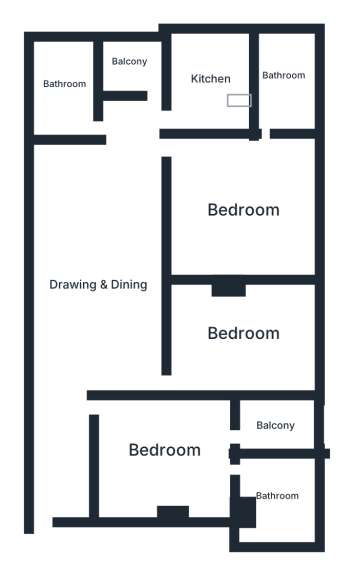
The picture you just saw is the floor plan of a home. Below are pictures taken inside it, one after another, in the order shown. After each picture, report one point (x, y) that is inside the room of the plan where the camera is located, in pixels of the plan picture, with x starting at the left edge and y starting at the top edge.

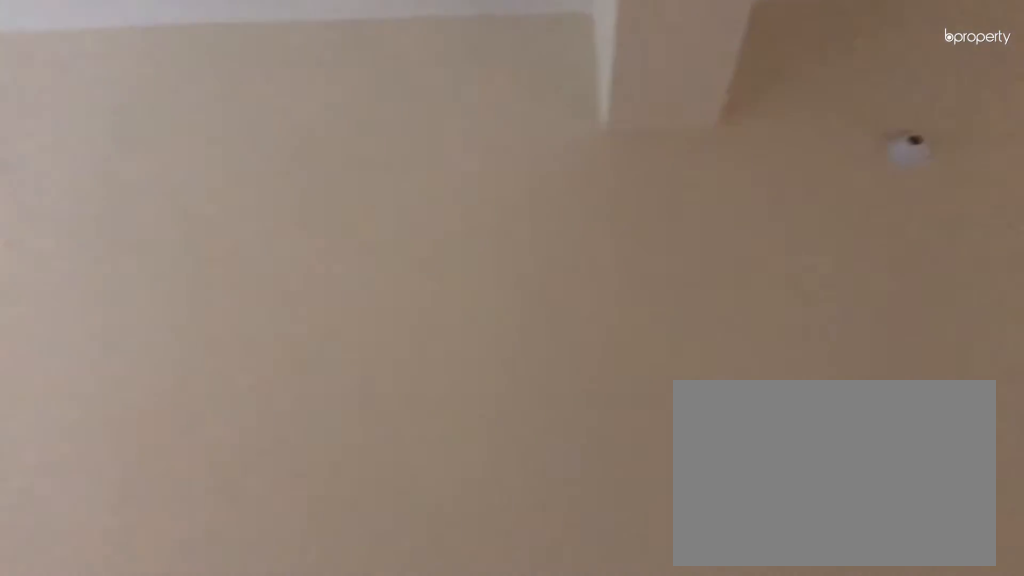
(98, 281)
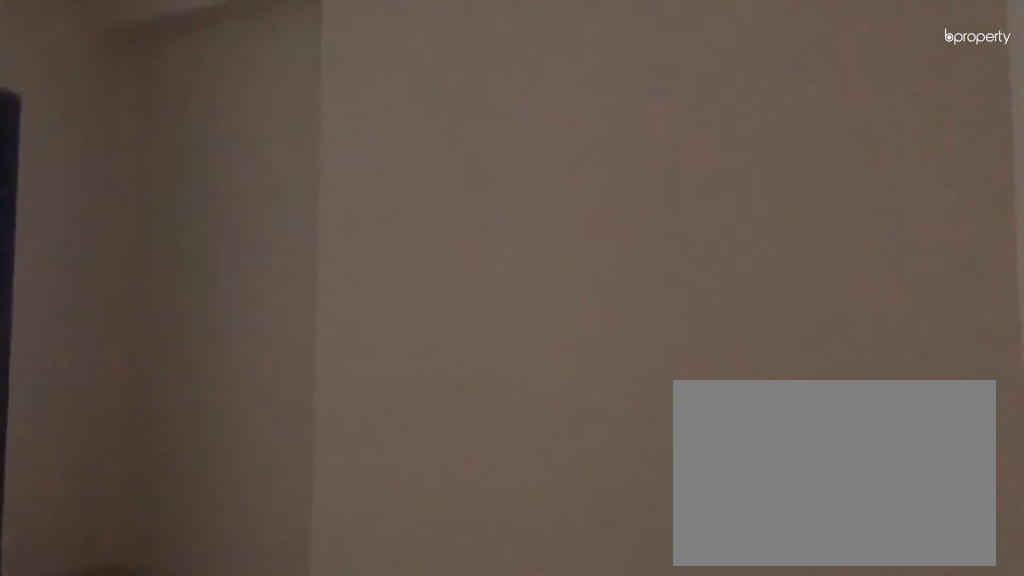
(164, 452)
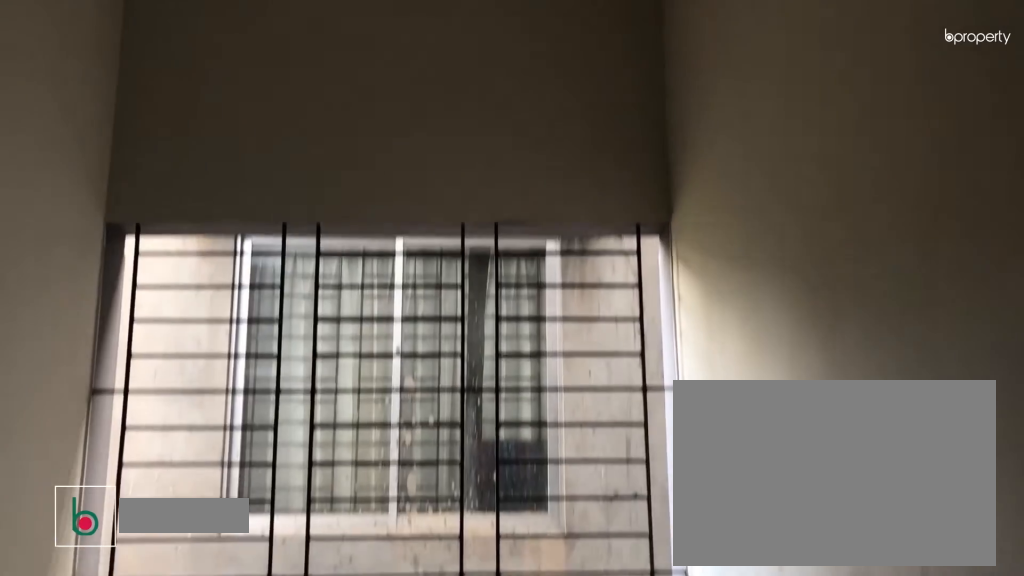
(276, 426)
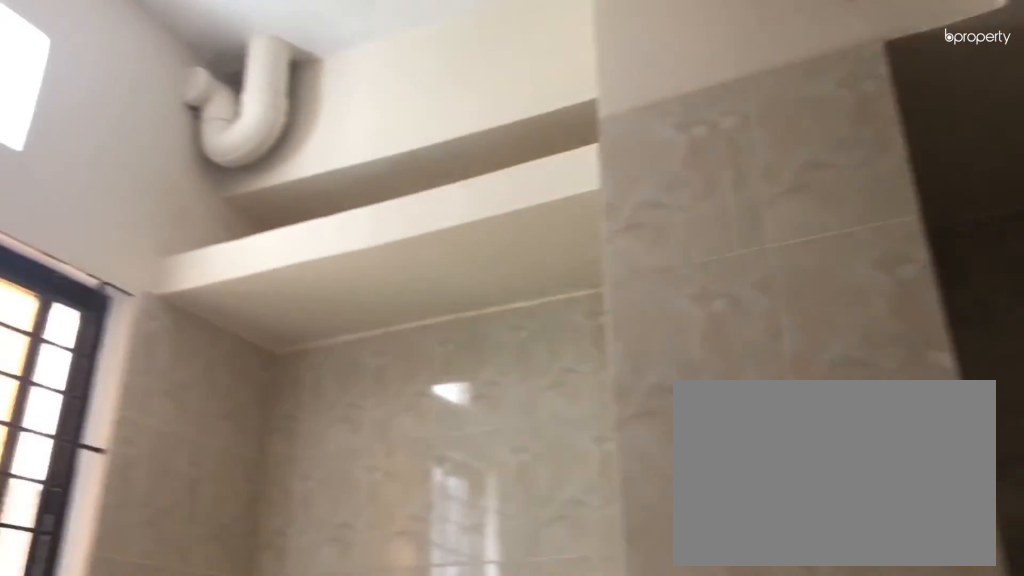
(213, 77)
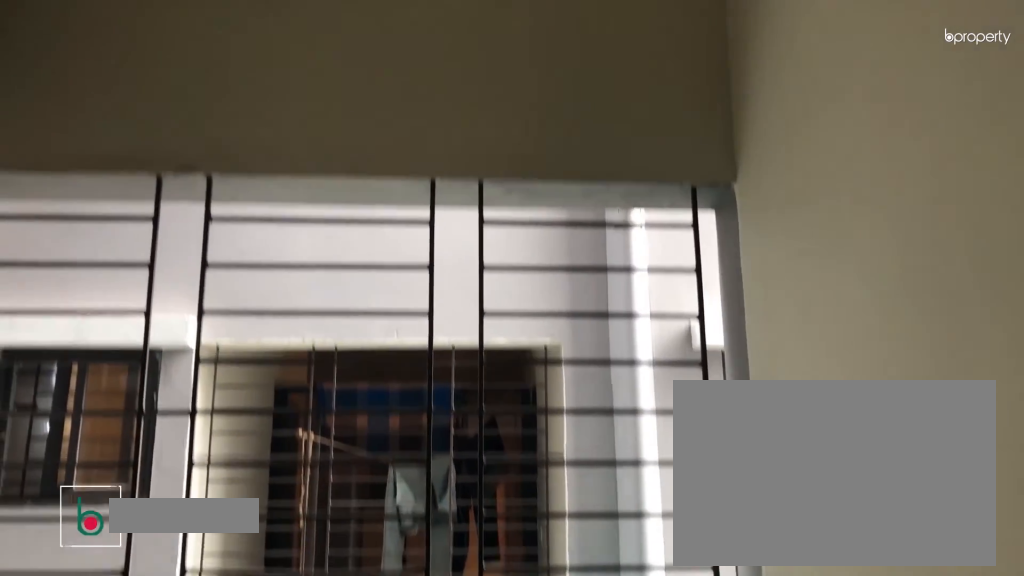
(136, 57)
